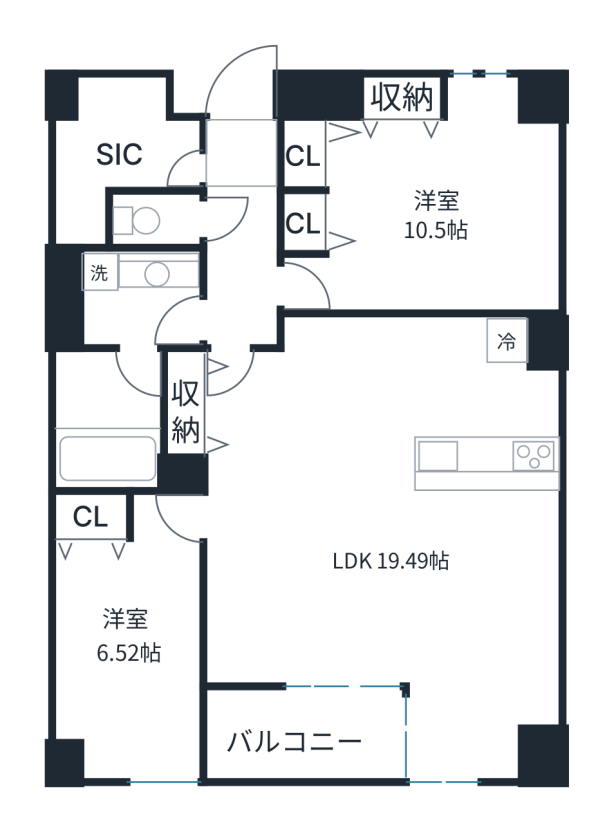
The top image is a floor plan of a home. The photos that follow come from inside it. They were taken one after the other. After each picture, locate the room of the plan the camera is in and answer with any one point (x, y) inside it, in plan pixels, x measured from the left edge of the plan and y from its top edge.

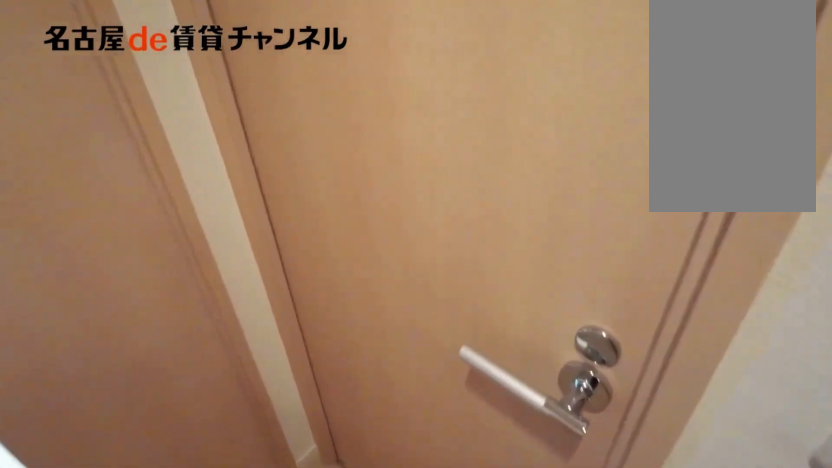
(154, 219)
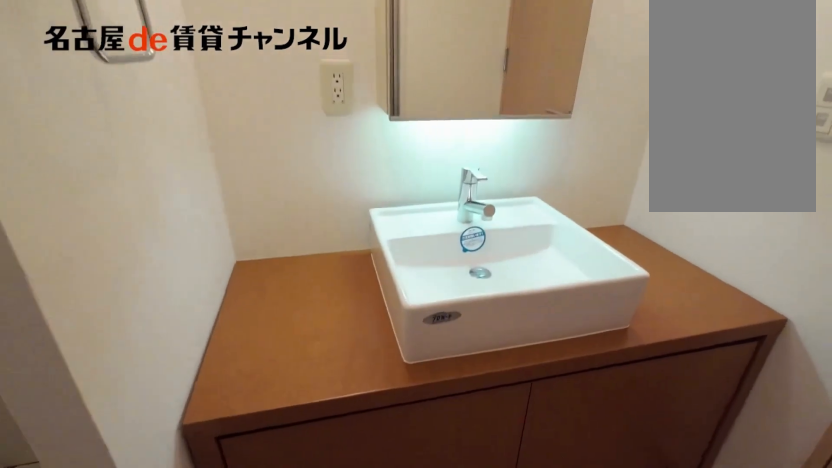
(135, 297)
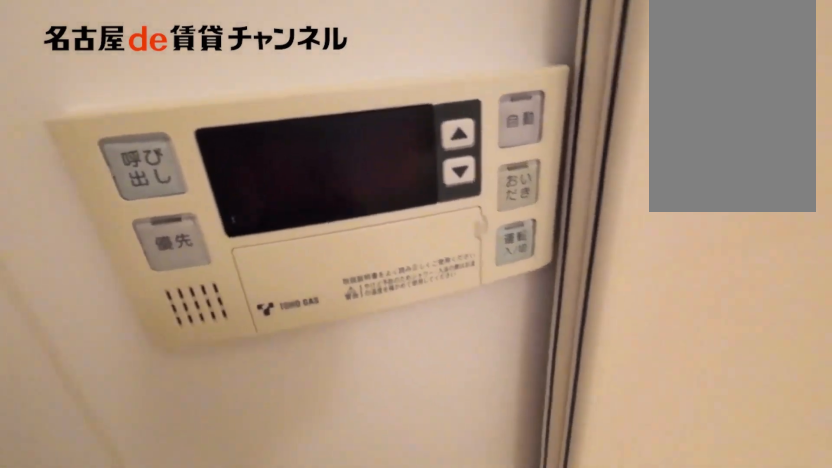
(114, 419)
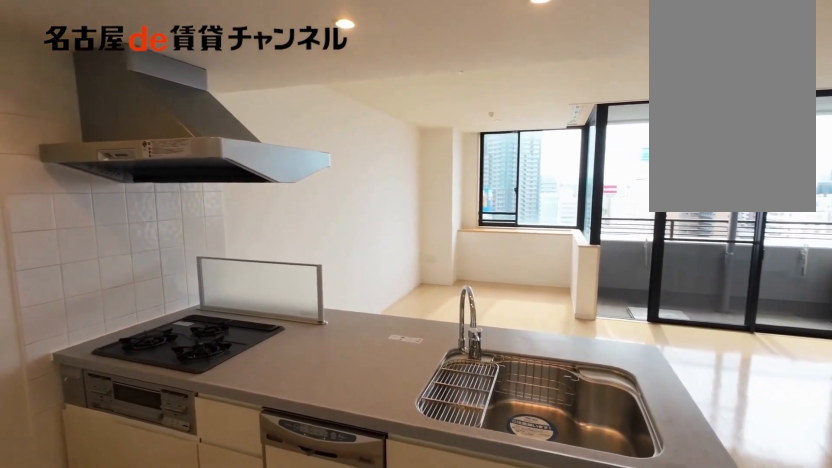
(486, 463)
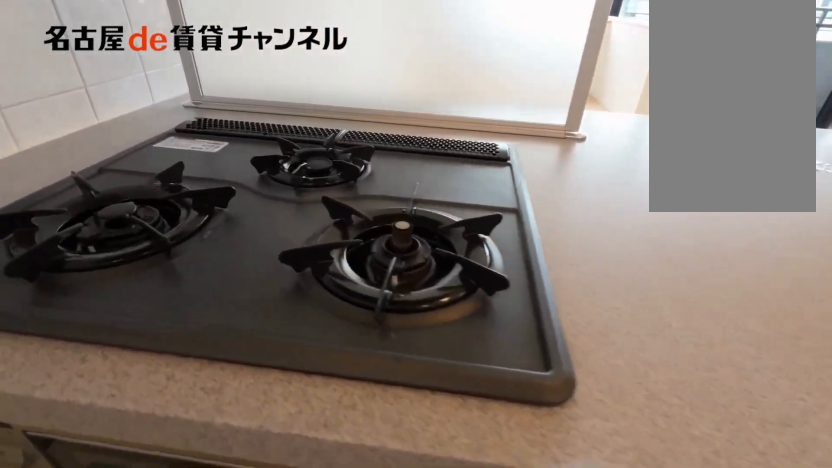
(486, 463)
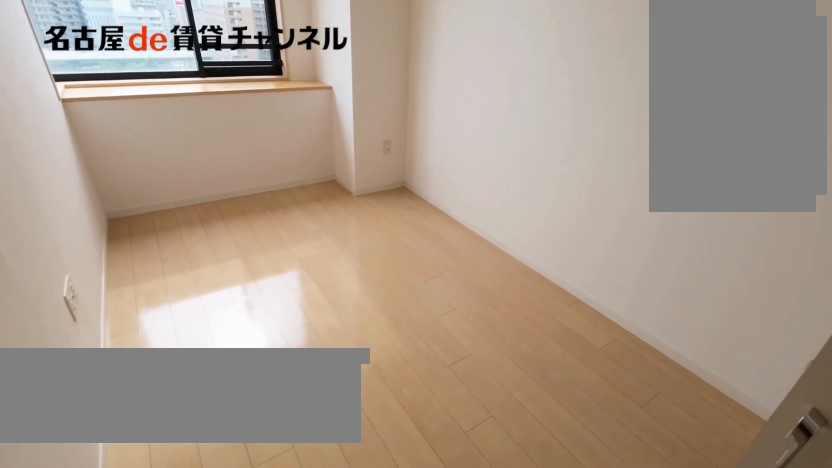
(133, 630)
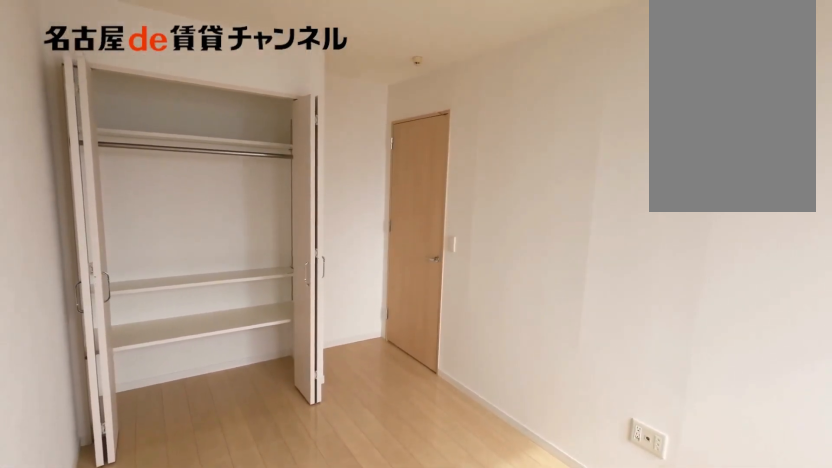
(133, 630)
